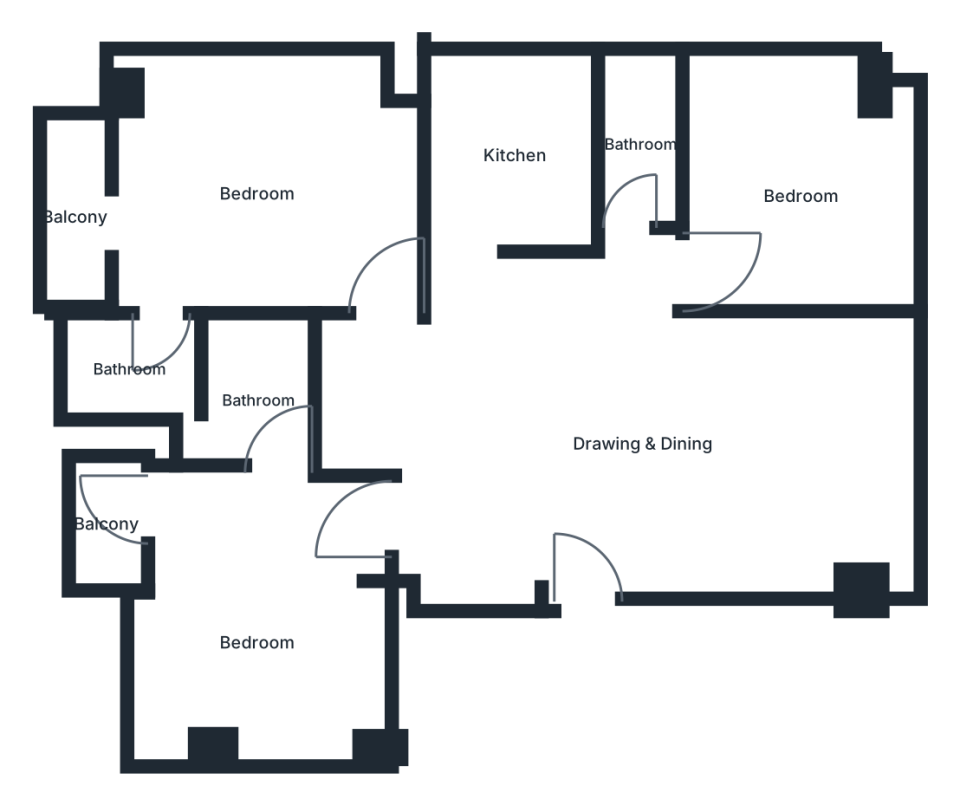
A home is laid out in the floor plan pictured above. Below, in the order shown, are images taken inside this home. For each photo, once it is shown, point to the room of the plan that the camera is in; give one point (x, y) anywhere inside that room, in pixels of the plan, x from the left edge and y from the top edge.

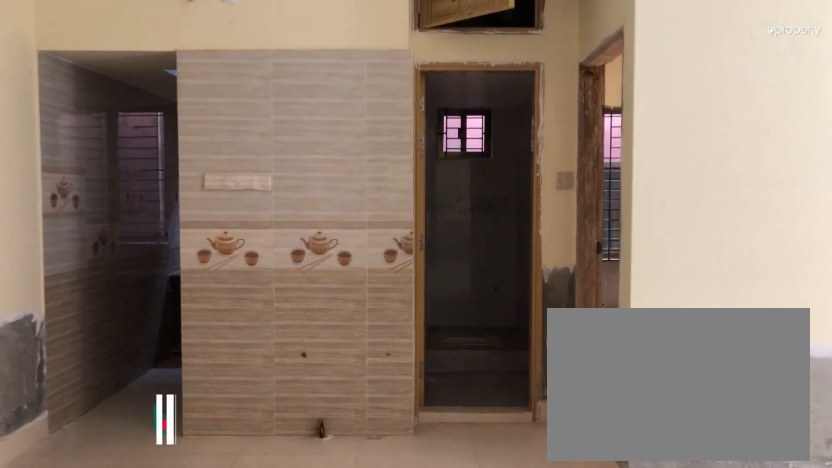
(638, 443)
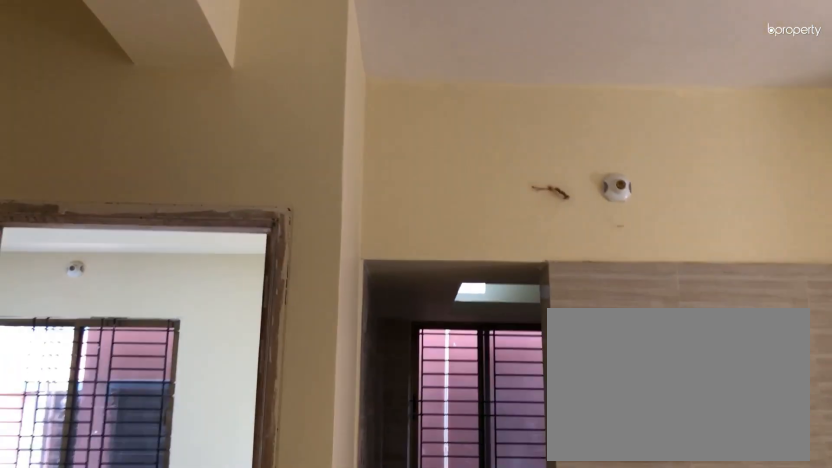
(638, 443)
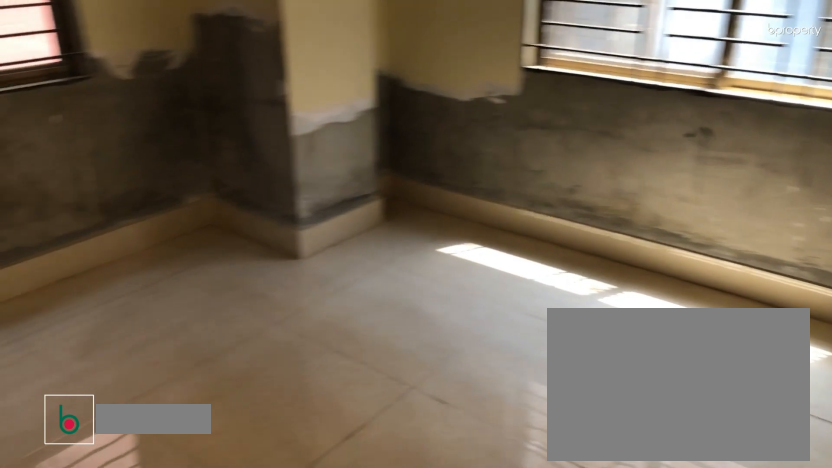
(804, 195)
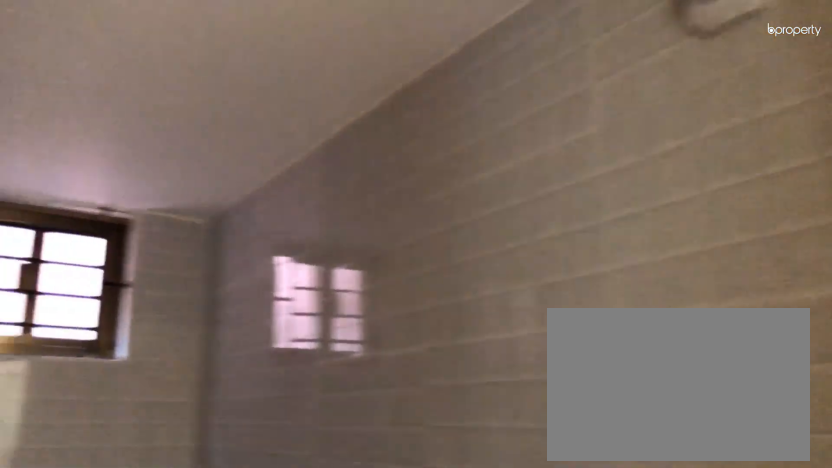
(642, 142)
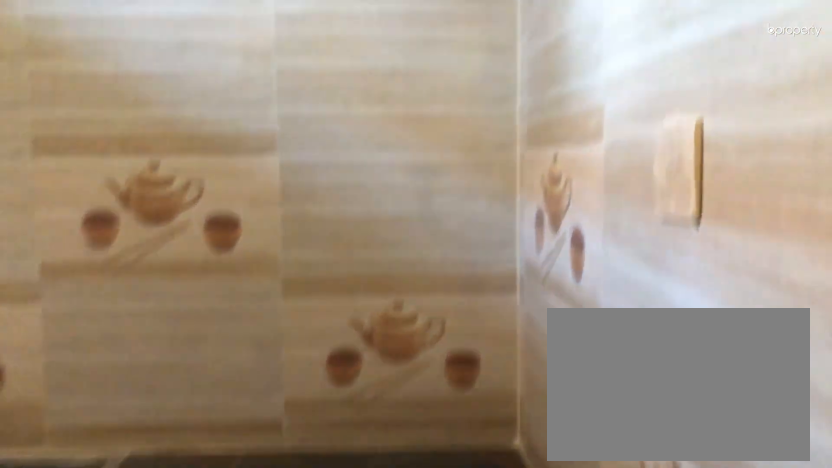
(516, 155)
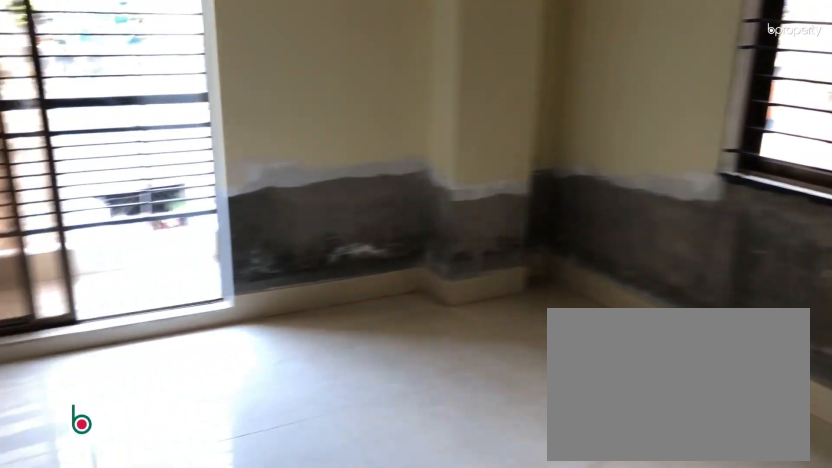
(262, 195)
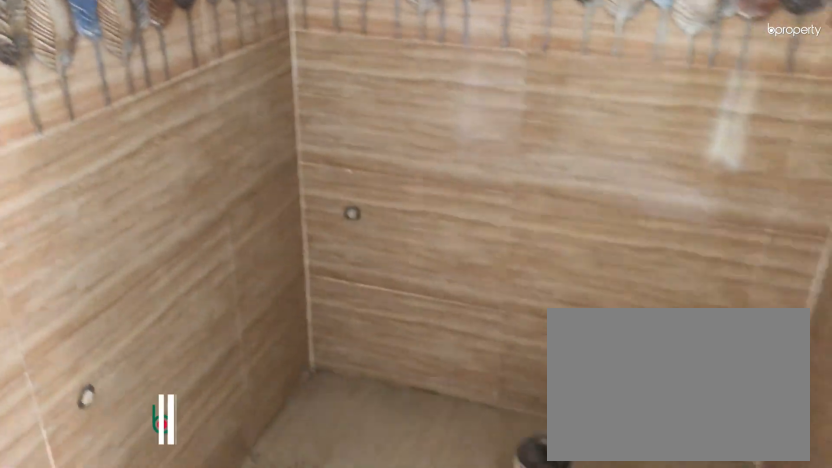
(131, 369)
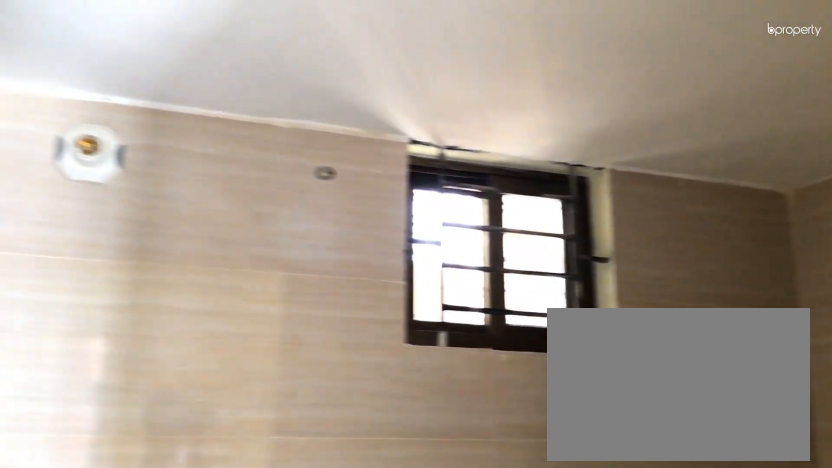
(131, 369)
